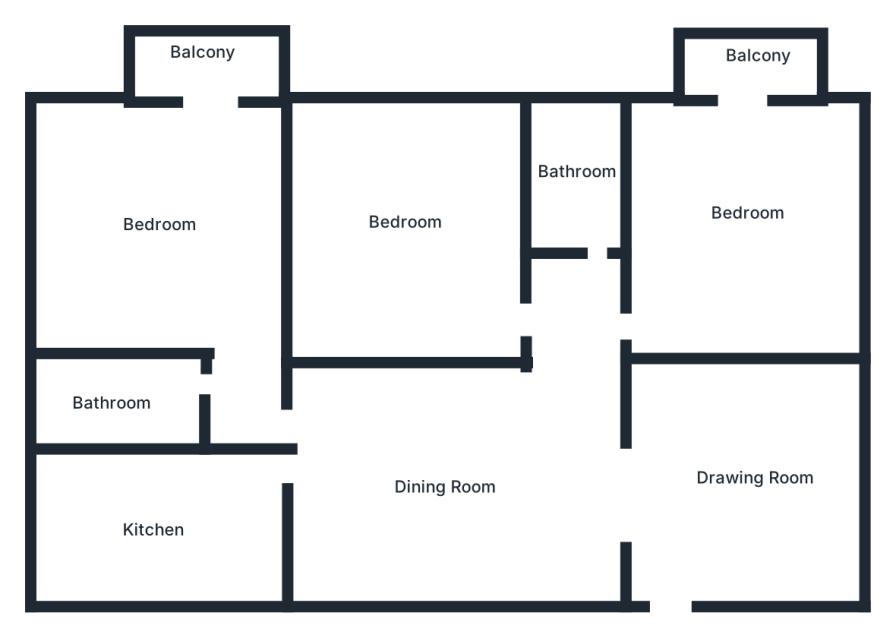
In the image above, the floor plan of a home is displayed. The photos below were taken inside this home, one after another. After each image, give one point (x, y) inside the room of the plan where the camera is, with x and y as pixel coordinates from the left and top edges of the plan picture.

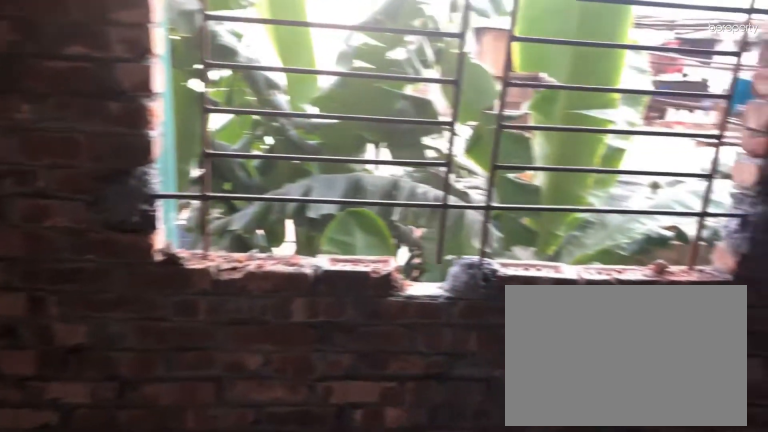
(747, 477)
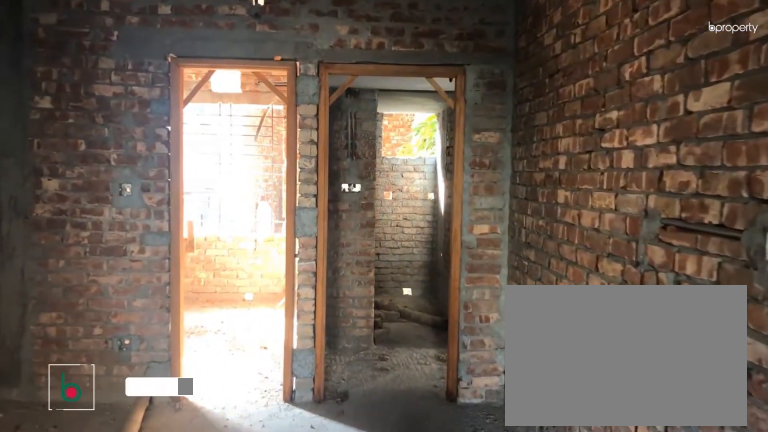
(496, 490)
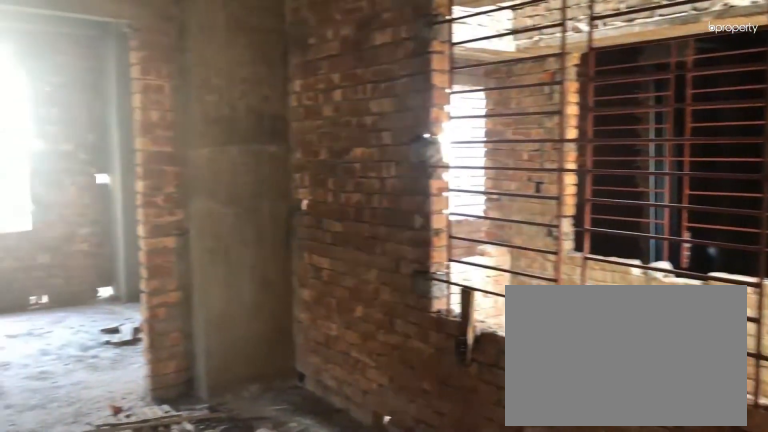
(435, 491)
